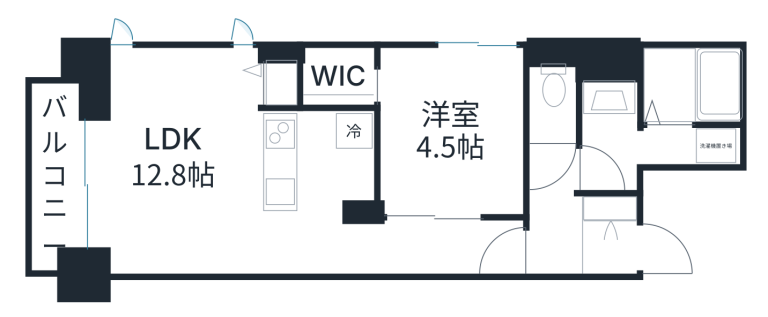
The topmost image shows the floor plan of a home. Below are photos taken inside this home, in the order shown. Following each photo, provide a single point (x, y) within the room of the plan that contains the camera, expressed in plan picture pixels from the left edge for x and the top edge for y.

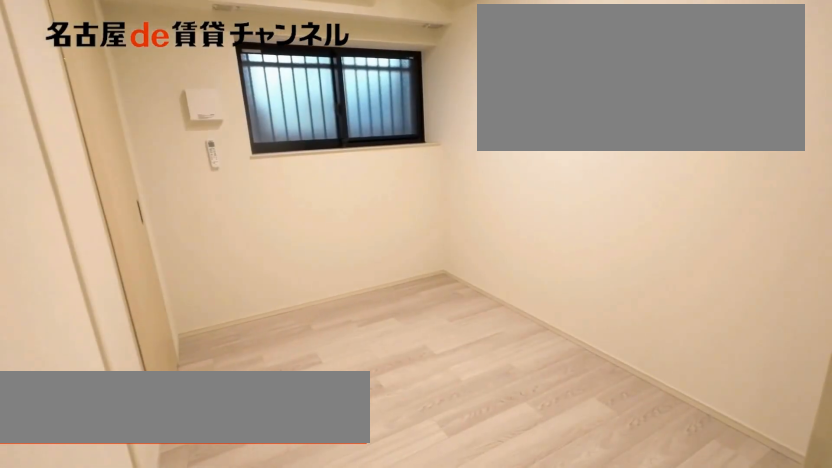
(451, 132)
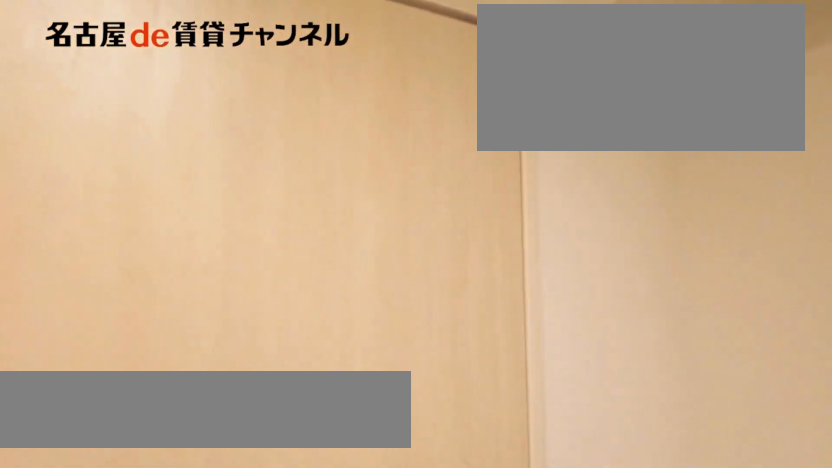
(451, 132)
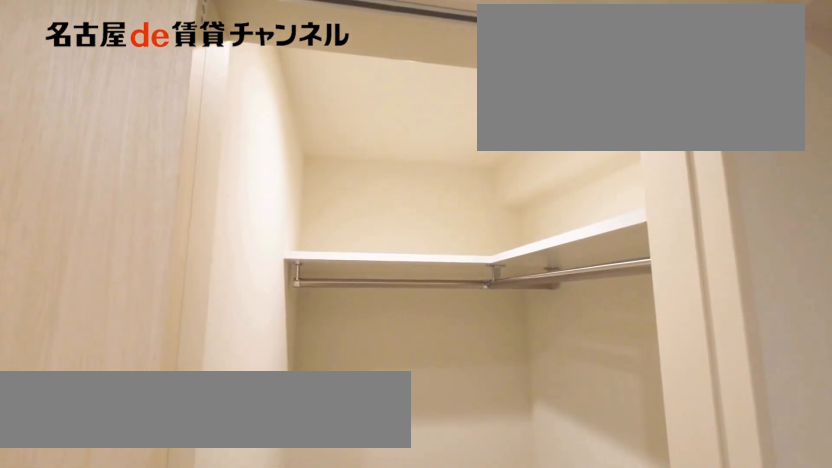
(338, 75)
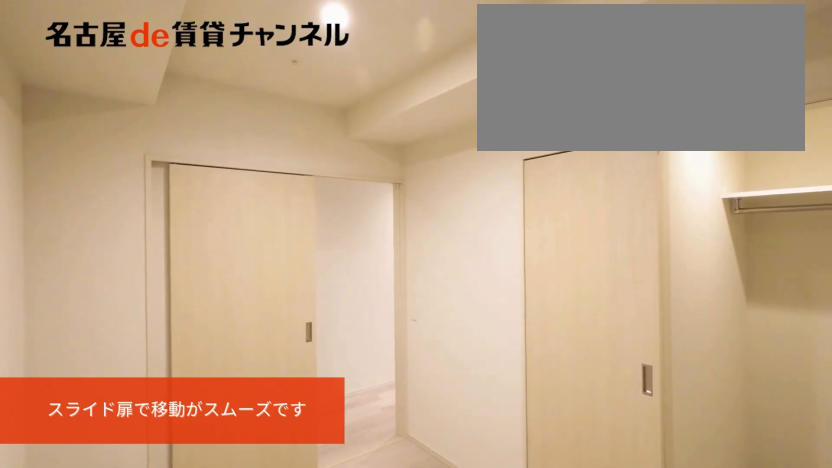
(451, 132)
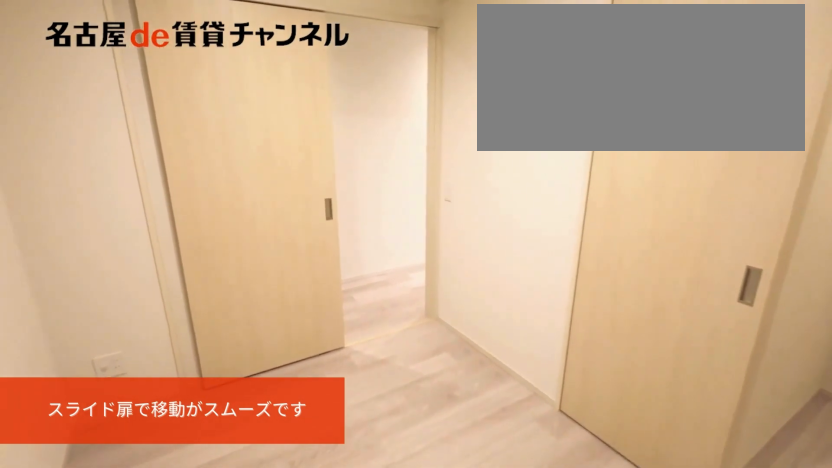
(451, 132)
